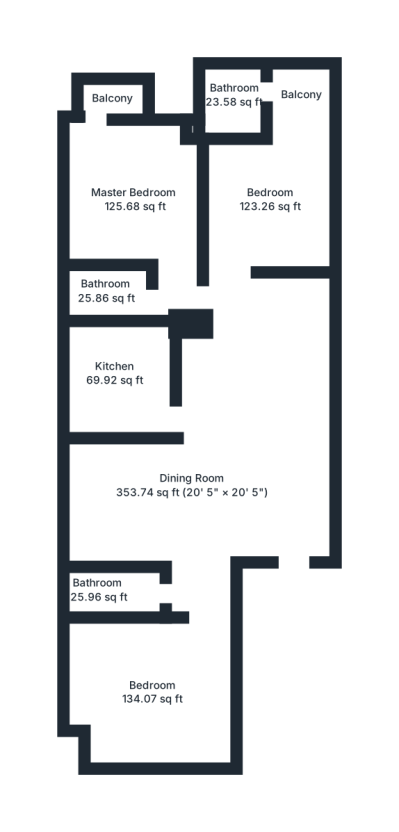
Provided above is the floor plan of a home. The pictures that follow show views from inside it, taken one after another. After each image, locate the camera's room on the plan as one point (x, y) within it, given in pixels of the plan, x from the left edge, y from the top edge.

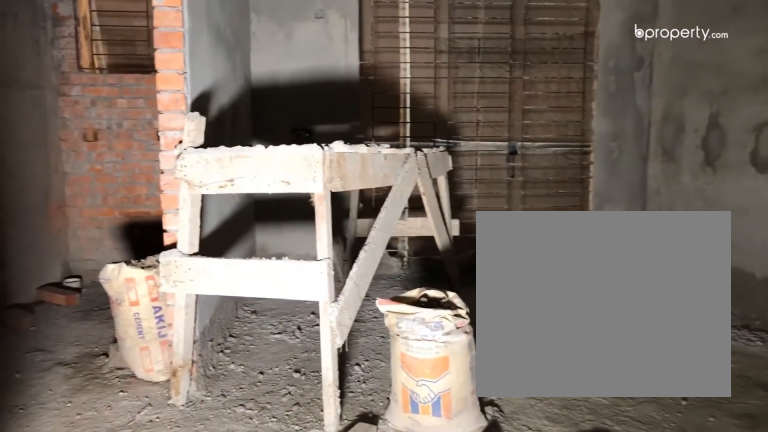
(214, 491)
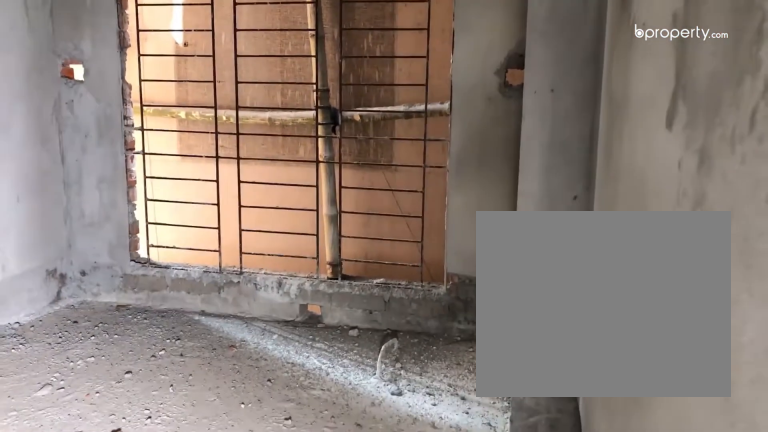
(154, 692)
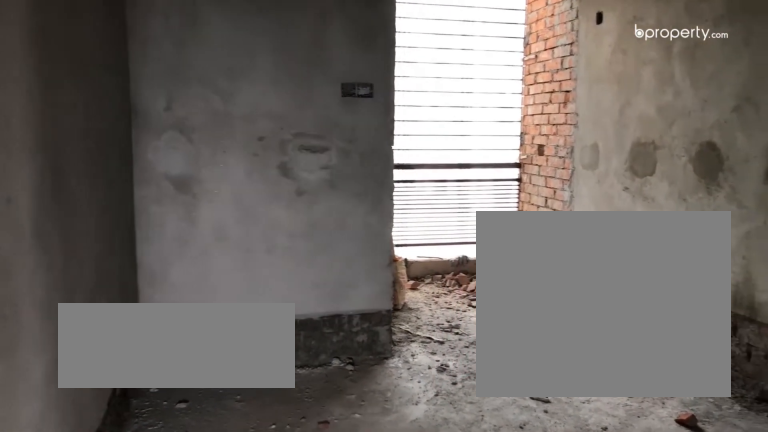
(269, 200)
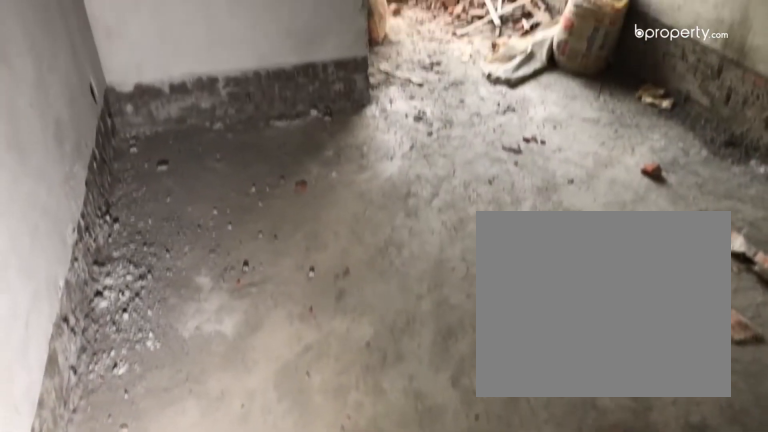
(269, 200)
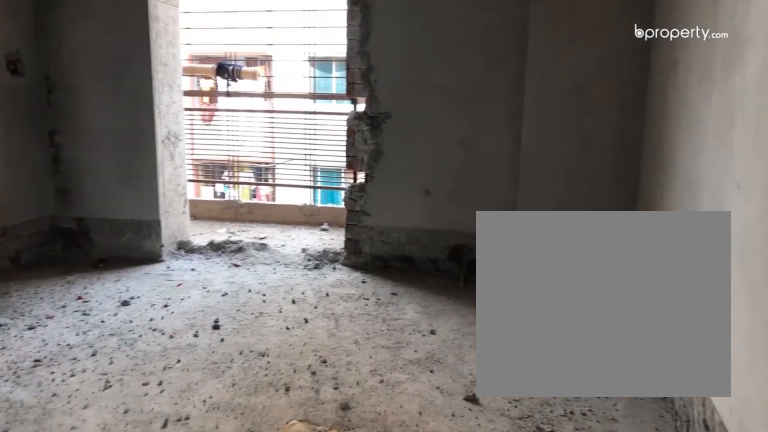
(131, 204)
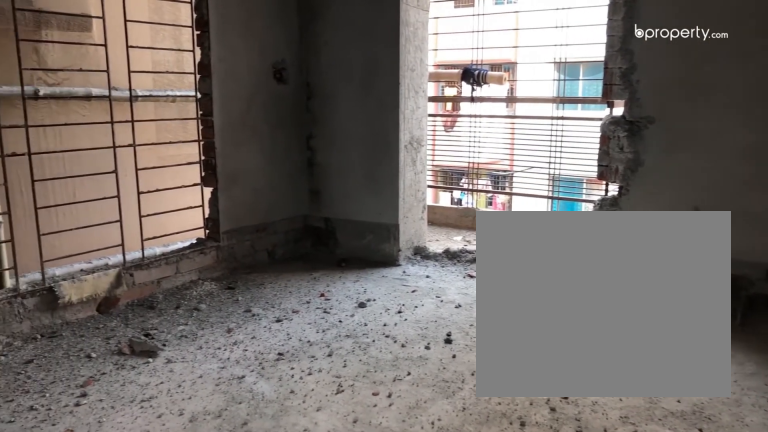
(131, 204)
